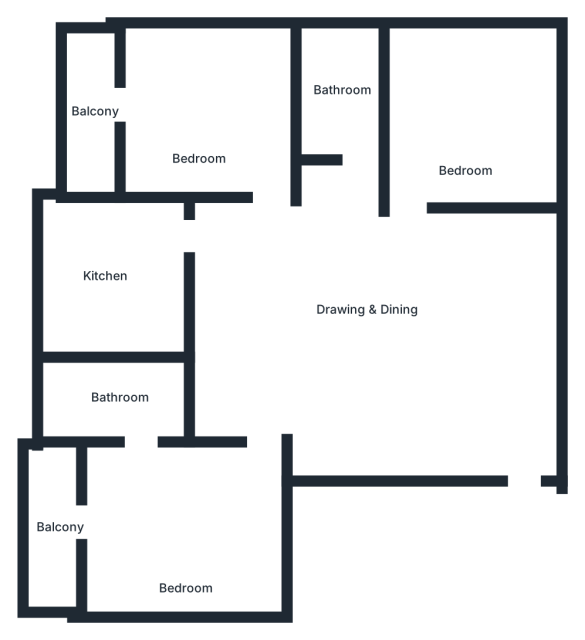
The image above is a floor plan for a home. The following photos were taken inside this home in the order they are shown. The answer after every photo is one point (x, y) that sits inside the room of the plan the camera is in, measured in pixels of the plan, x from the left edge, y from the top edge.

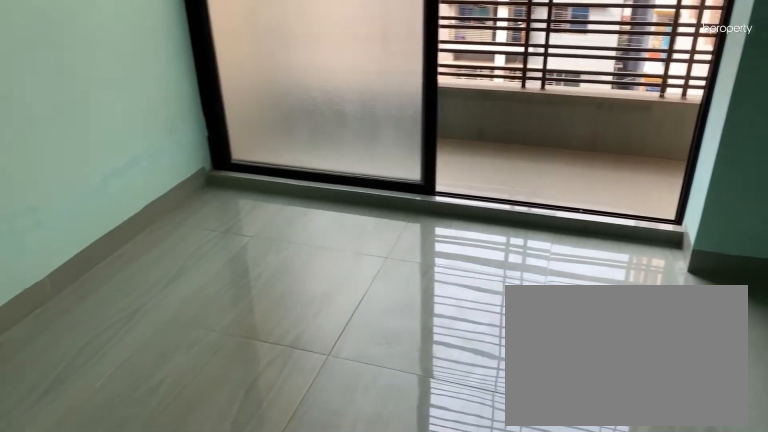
(197, 109)
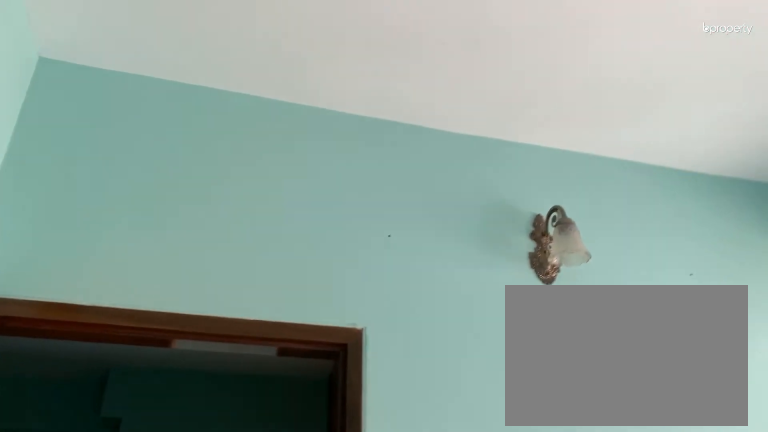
(197, 109)
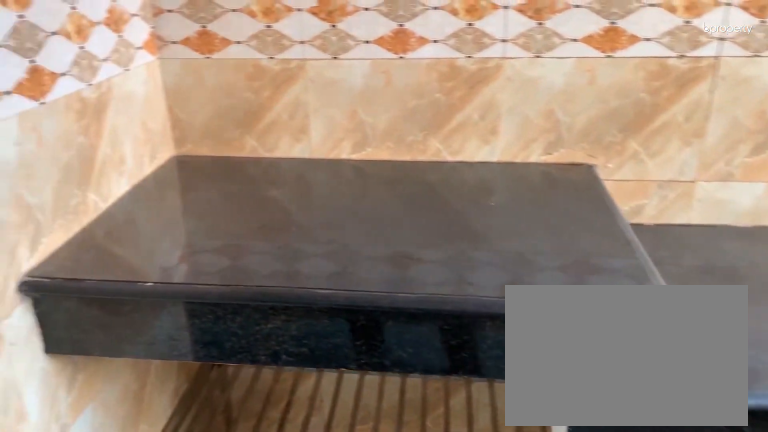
(103, 253)
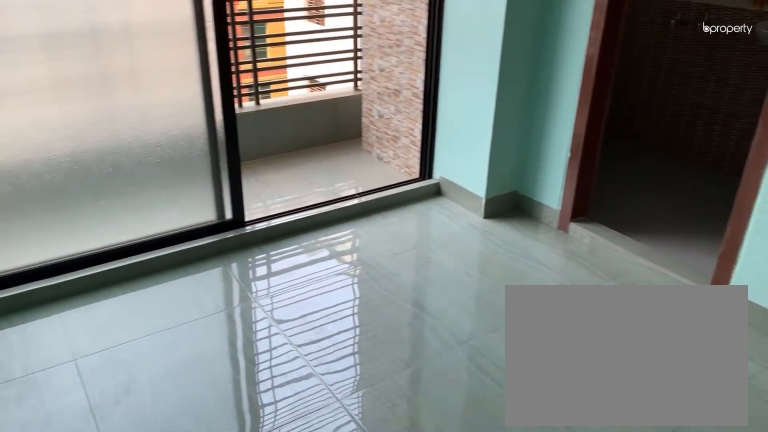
(175, 538)
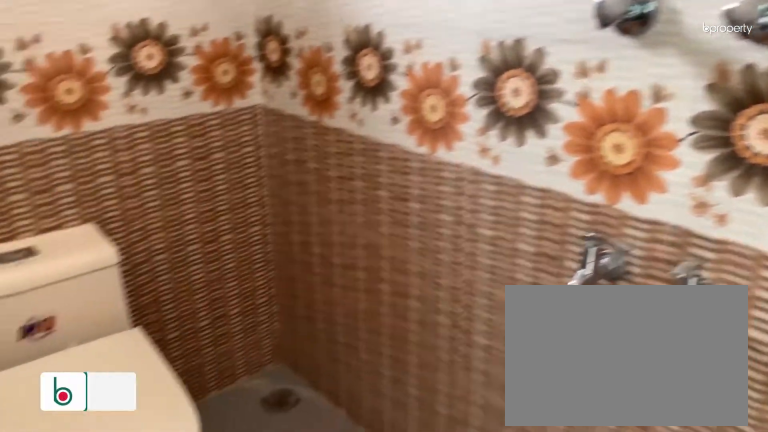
(126, 405)
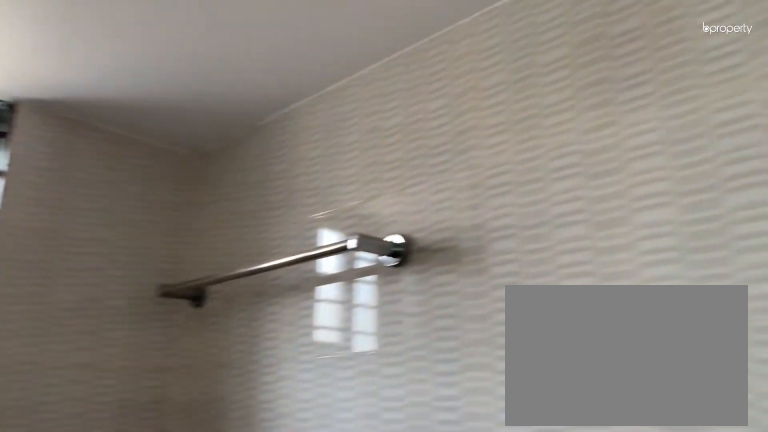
(126, 405)
